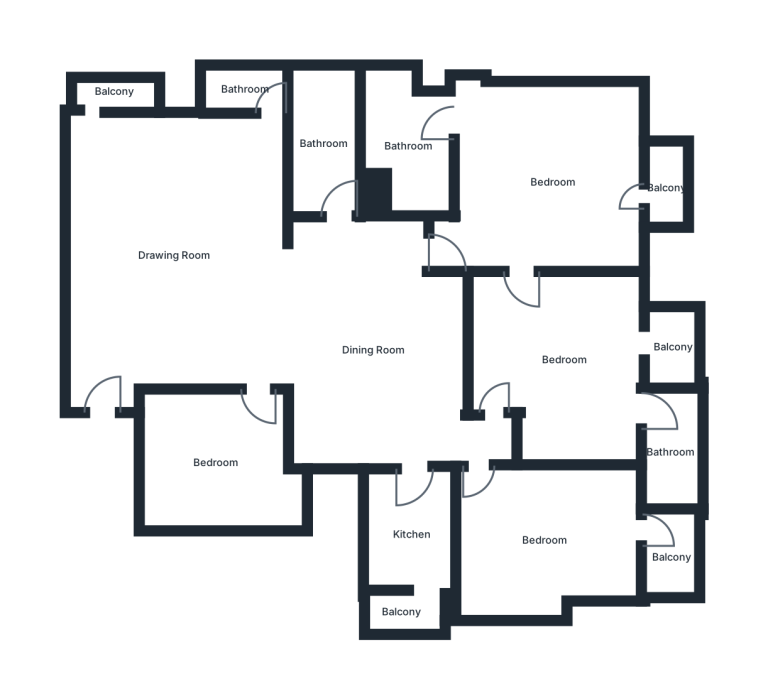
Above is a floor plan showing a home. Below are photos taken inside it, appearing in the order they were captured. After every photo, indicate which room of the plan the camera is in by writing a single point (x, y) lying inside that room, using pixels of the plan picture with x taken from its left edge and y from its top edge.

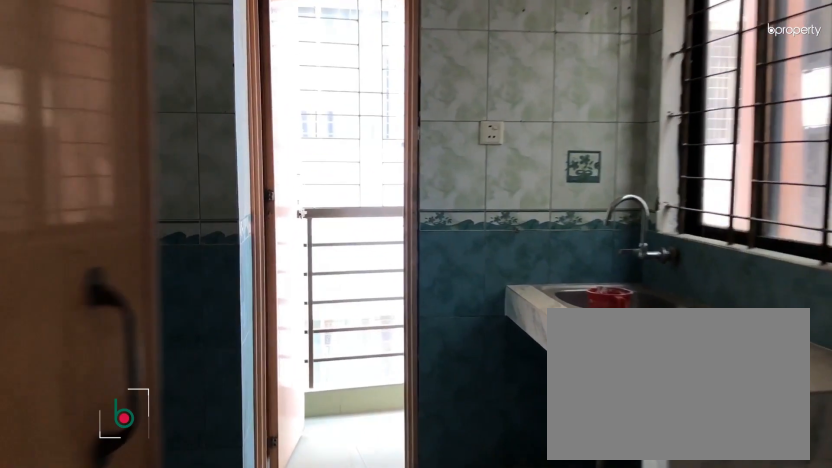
(410, 535)
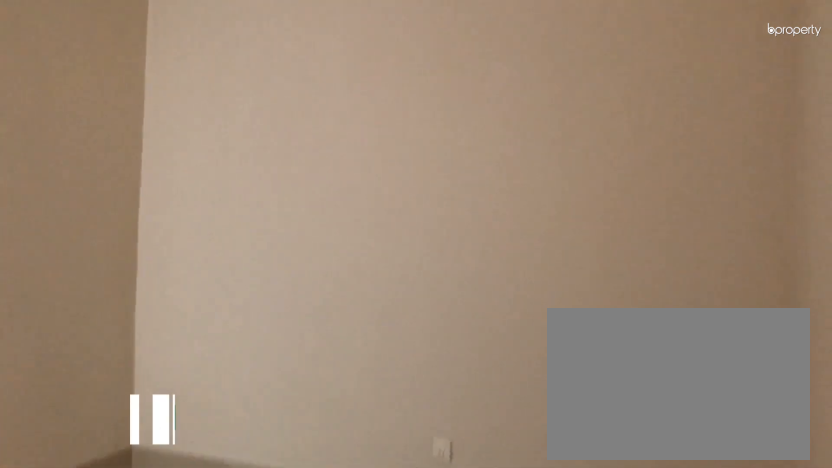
(214, 463)
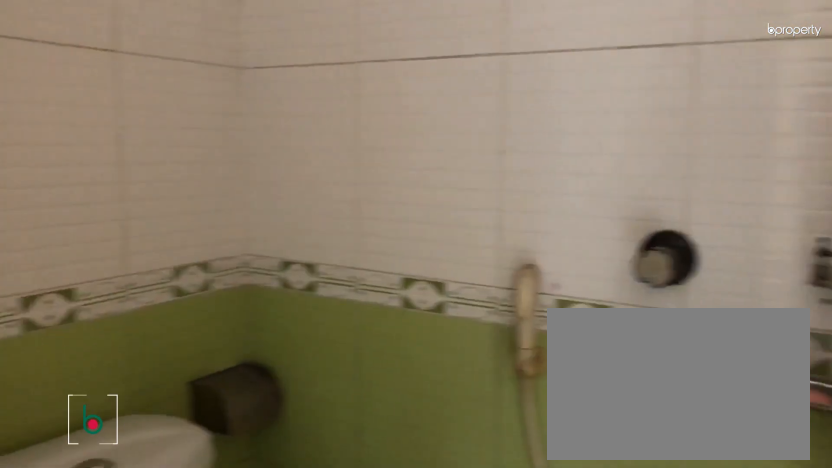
(243, 90)
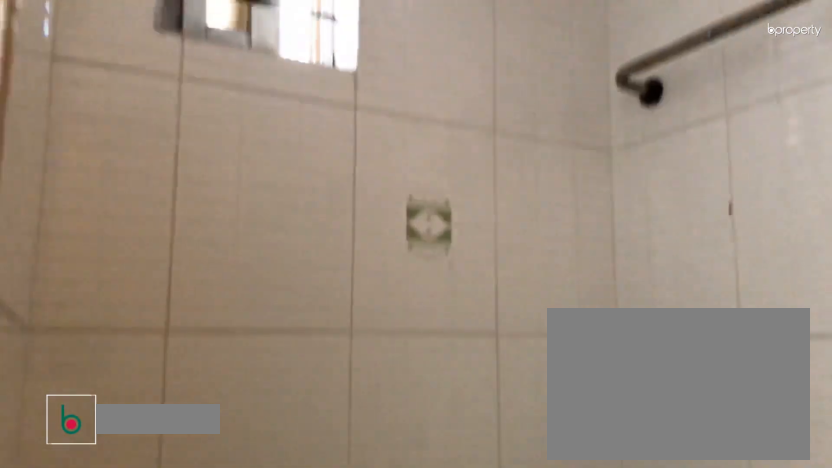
(243, 90)
